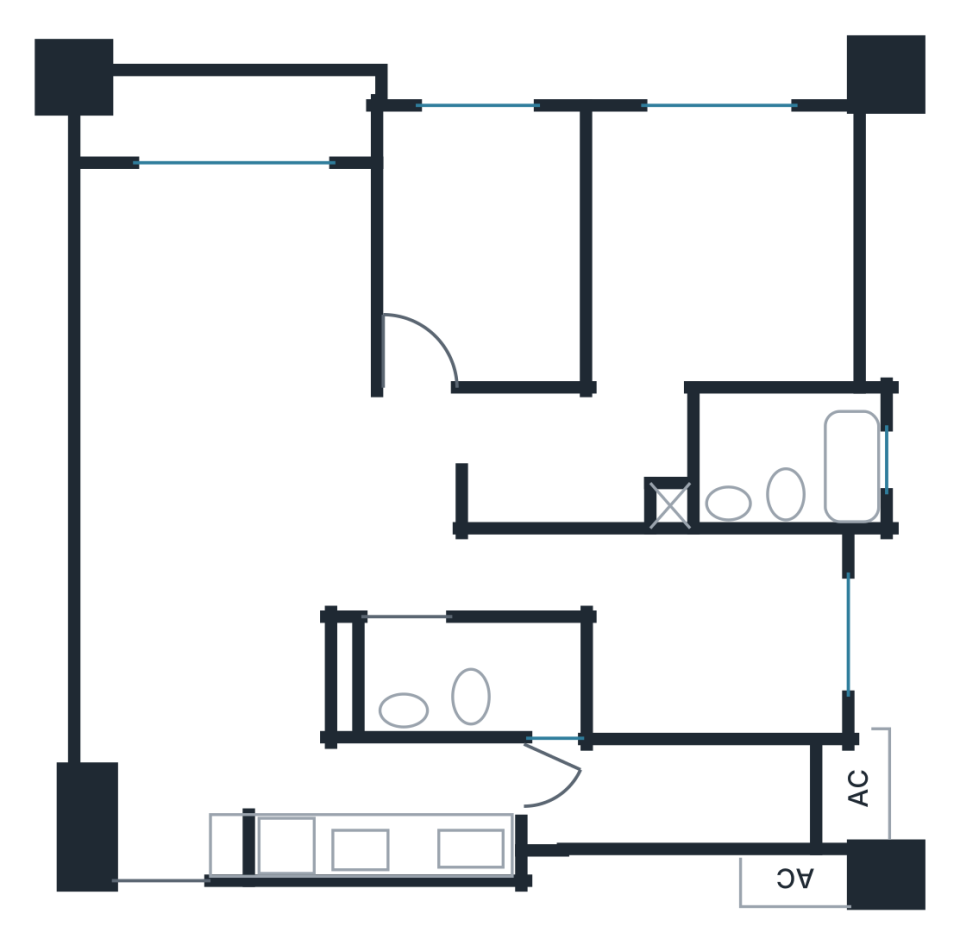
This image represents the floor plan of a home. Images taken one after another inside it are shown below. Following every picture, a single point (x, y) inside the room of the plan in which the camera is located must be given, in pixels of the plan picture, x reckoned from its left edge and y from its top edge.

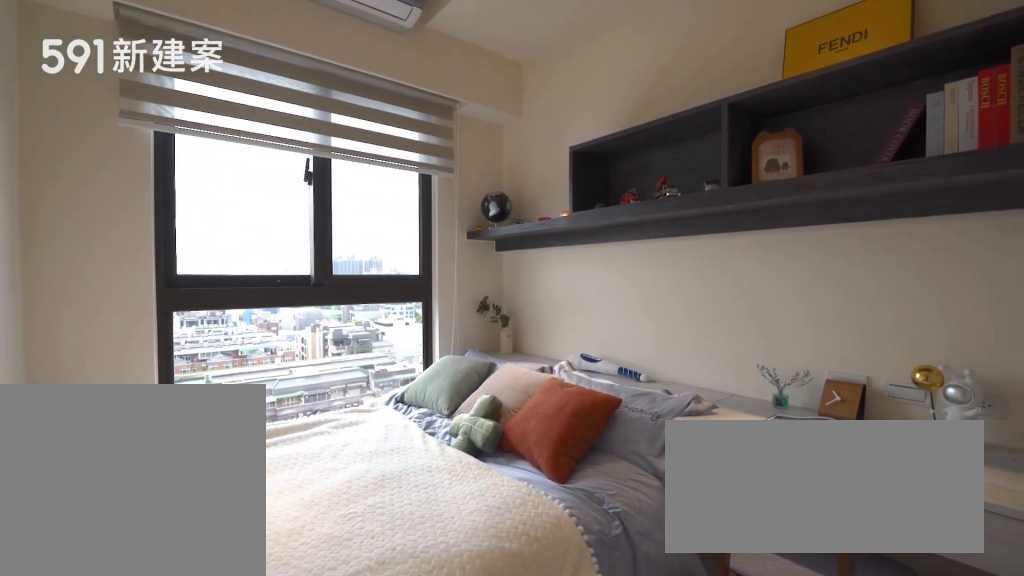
(485, 240)
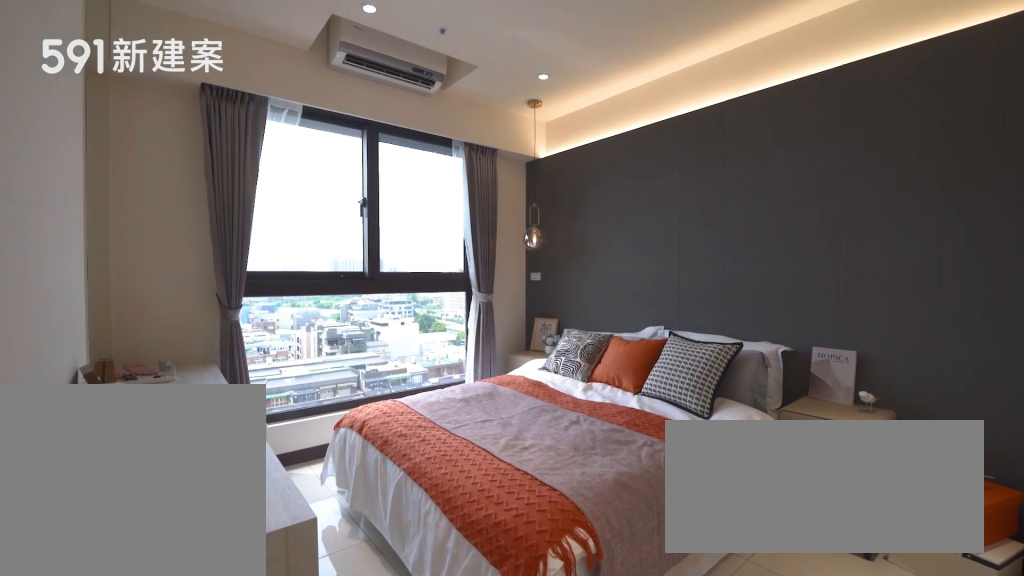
(676, 300)
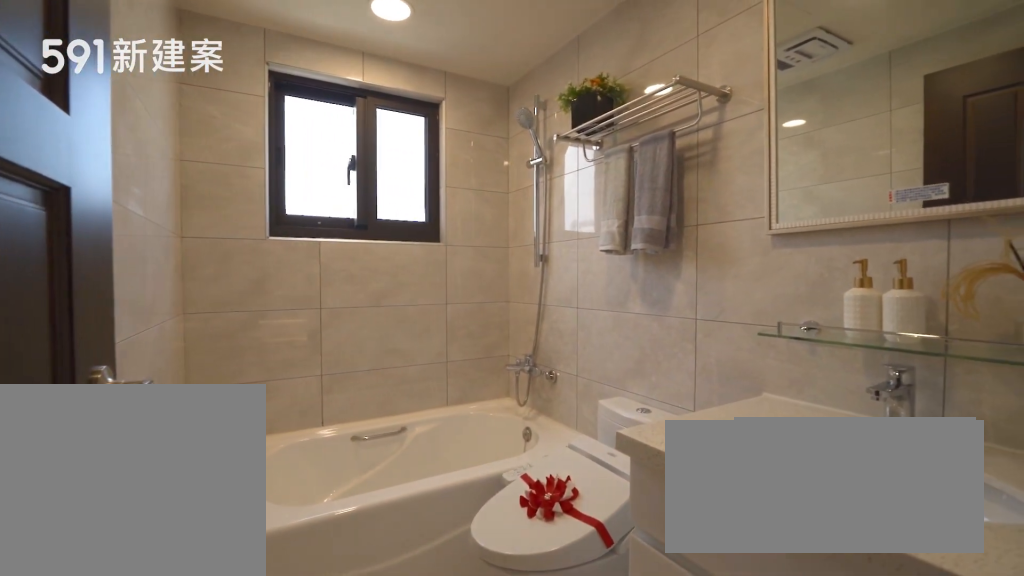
(791, 463)
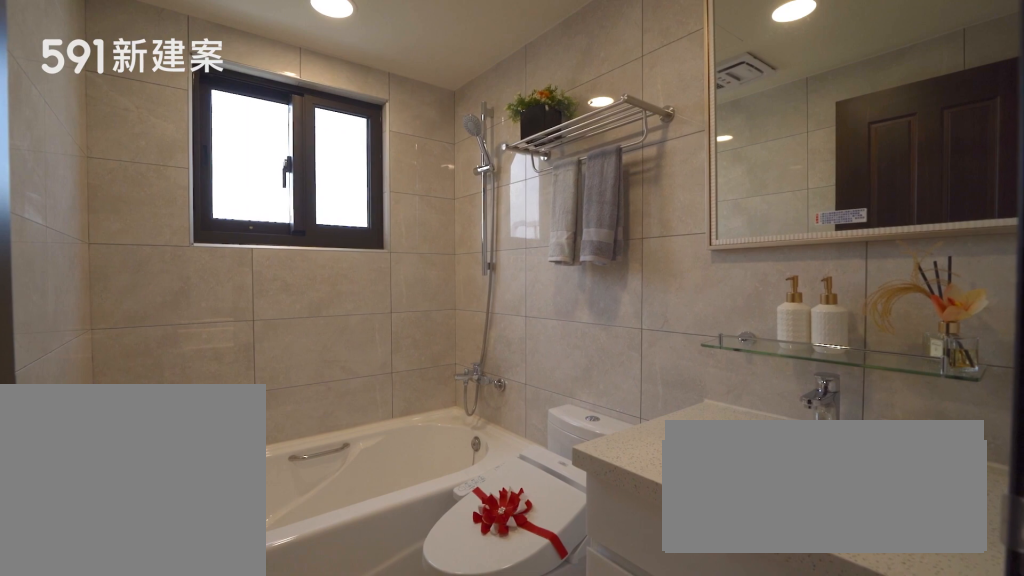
(791, 463)
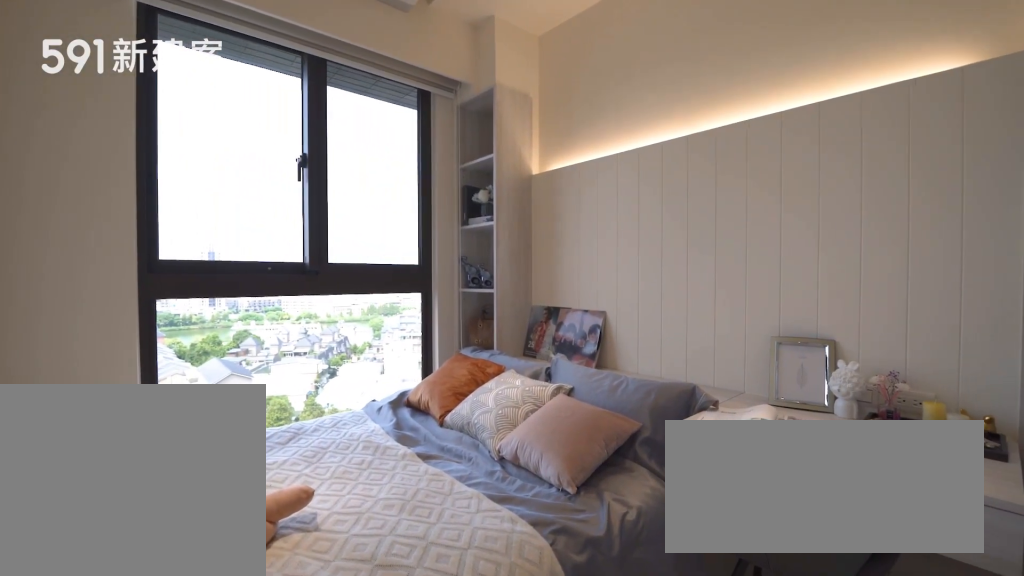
(684, 628)
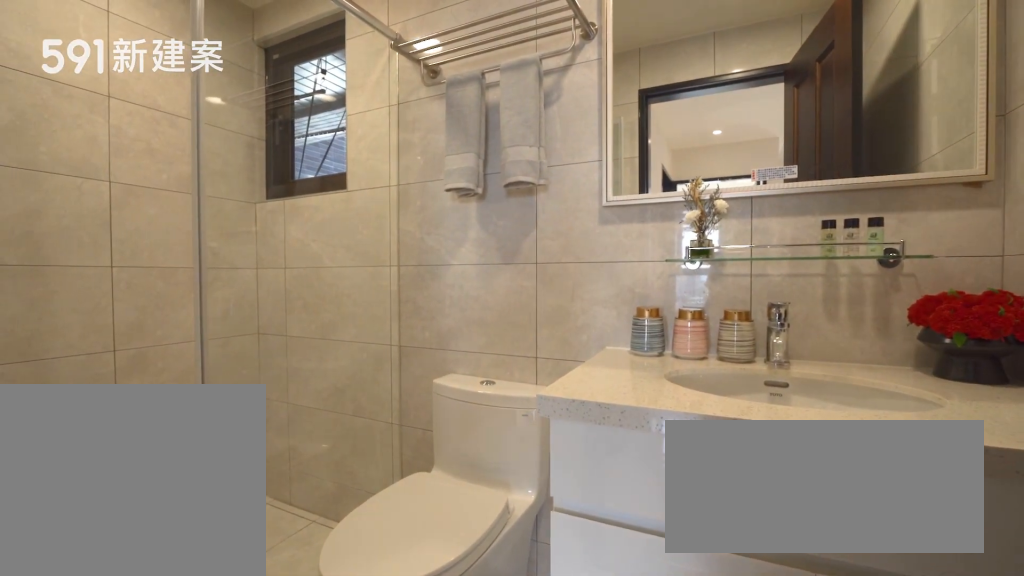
(478, 679)
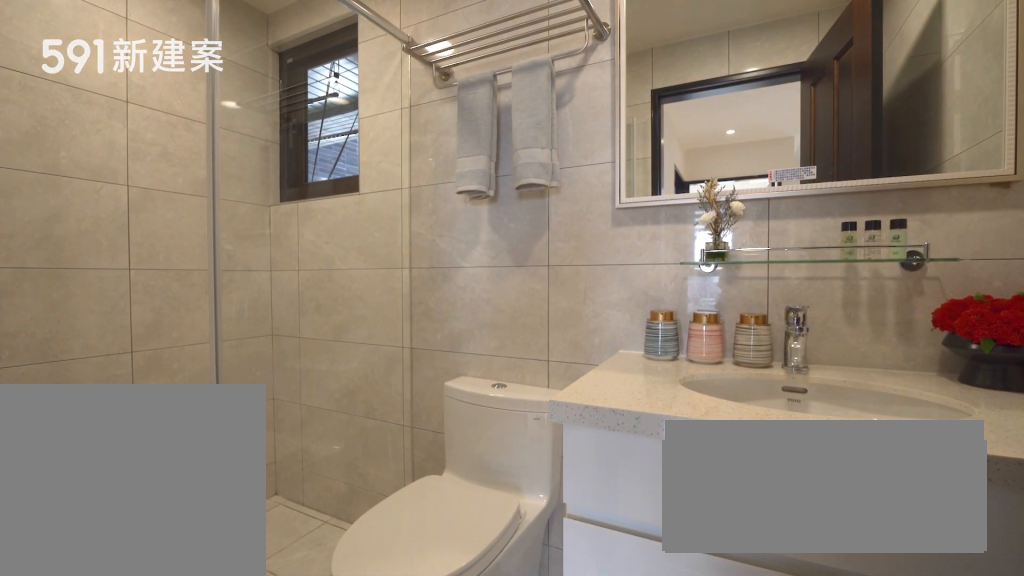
(478, 679)
